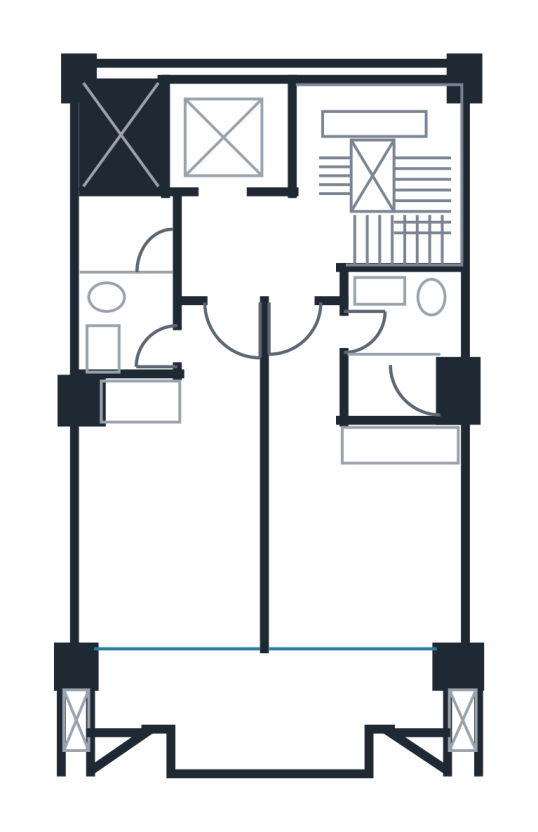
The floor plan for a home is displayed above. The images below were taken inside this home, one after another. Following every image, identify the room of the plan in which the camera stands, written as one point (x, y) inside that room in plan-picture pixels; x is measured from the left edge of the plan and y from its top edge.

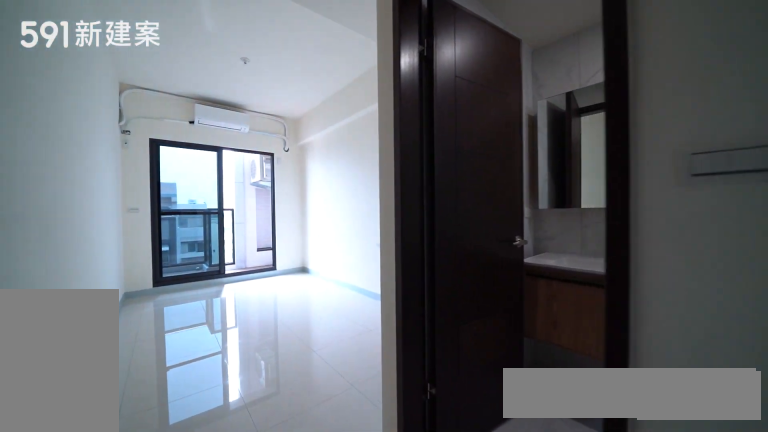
(174, 494)
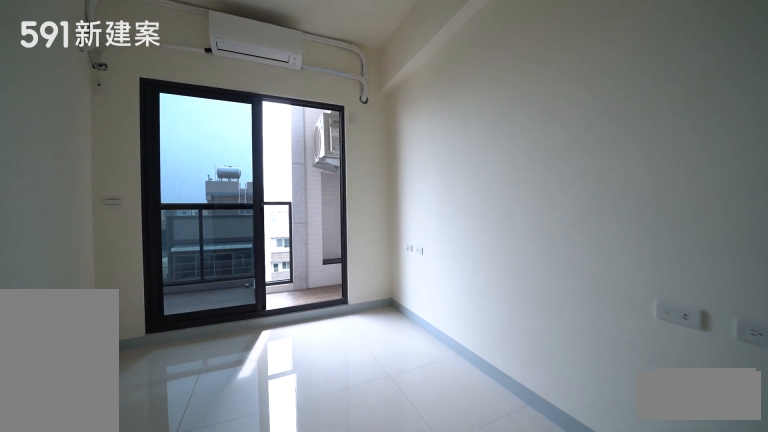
(174, 494)
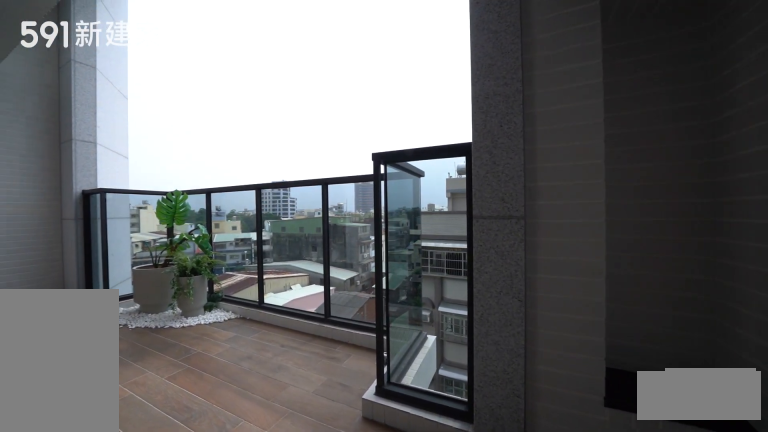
(269, 702)
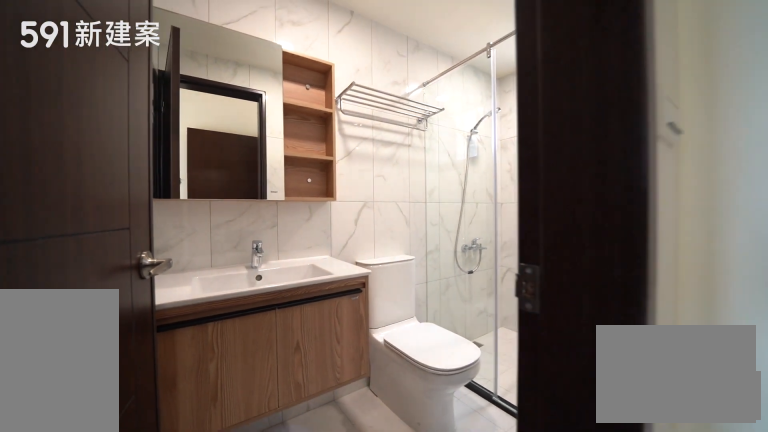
(128, 282)
